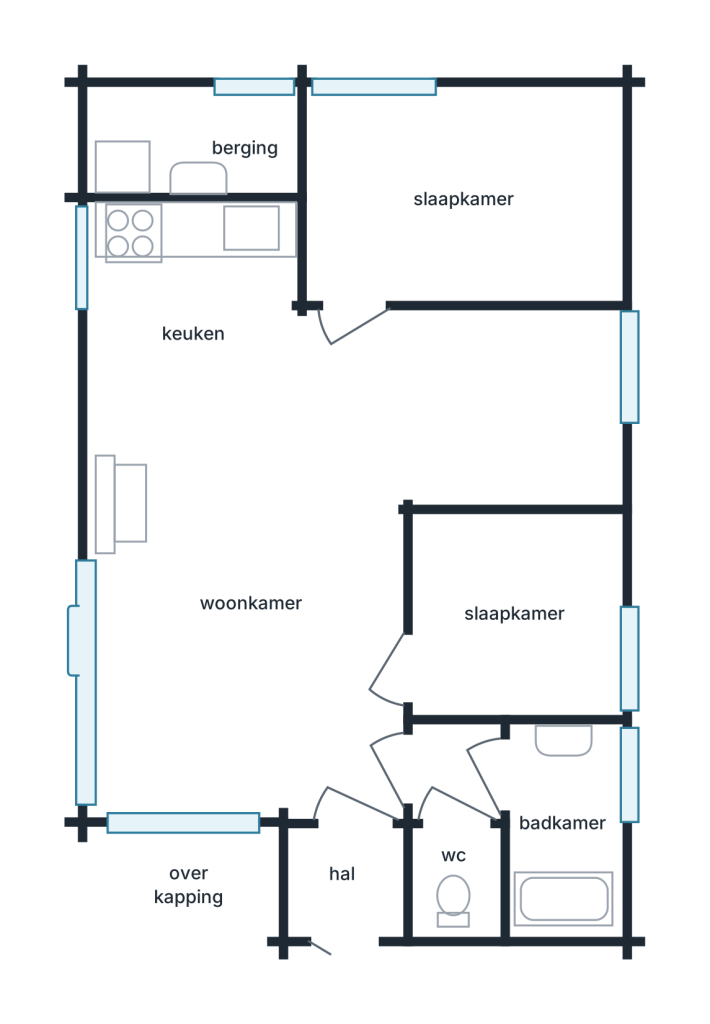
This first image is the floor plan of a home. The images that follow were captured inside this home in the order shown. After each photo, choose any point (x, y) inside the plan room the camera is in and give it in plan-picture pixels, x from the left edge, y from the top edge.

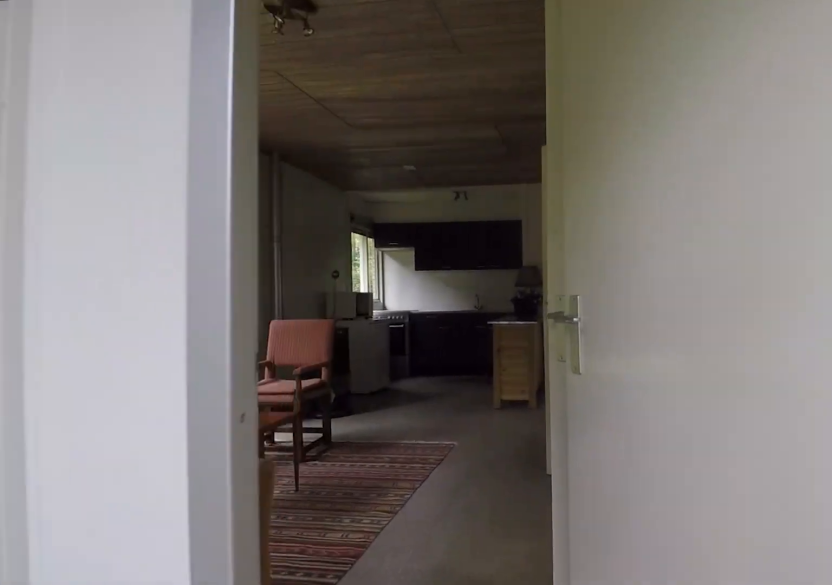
(348, 877)
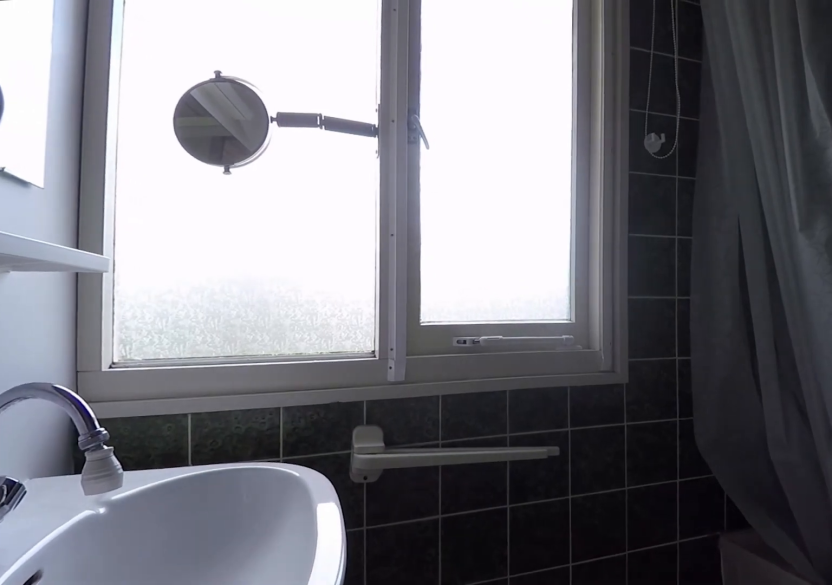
(563, 824)
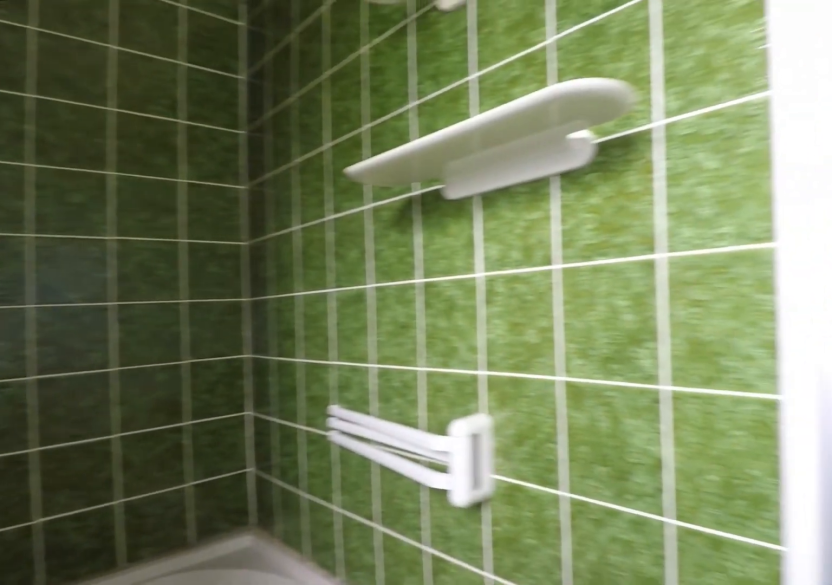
(563, 824)
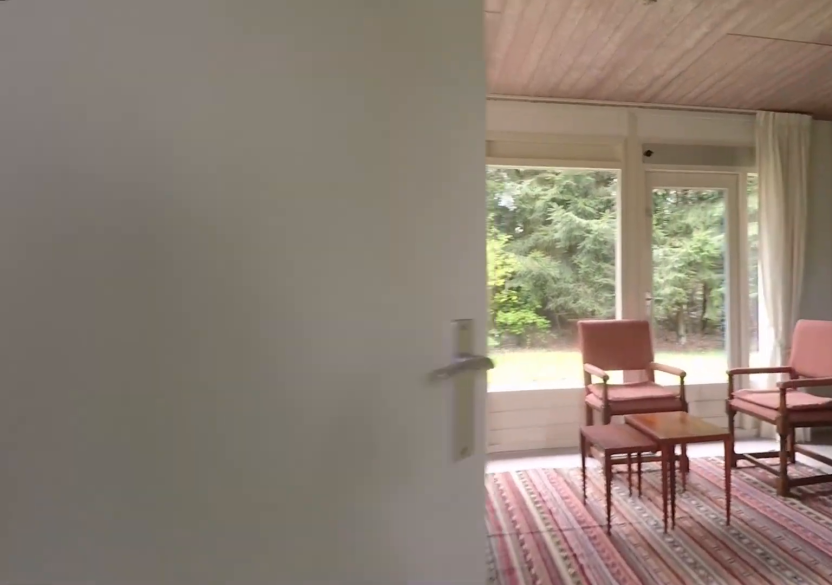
(460, 772)
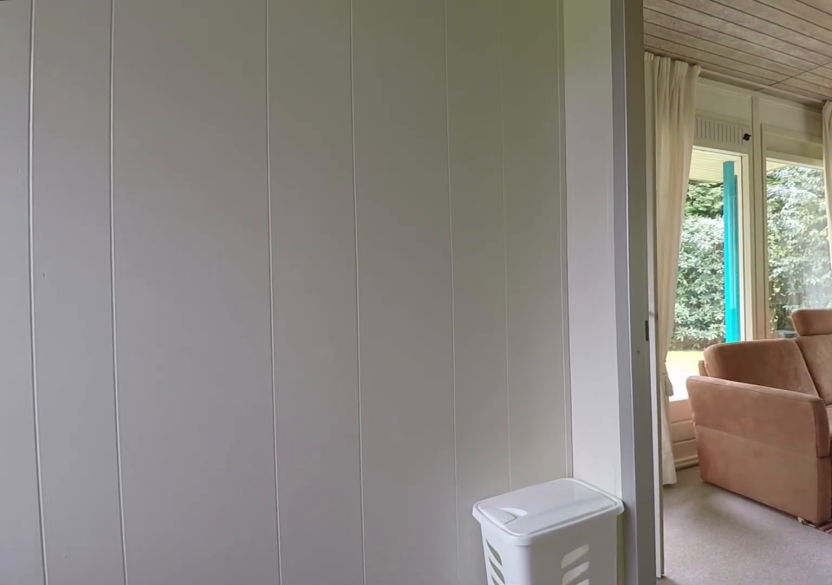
(513, 614)
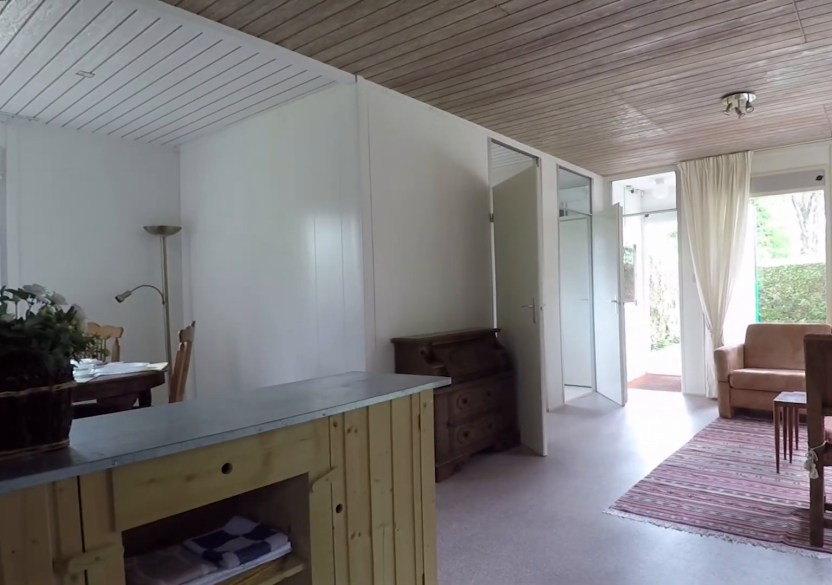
(191, 271)
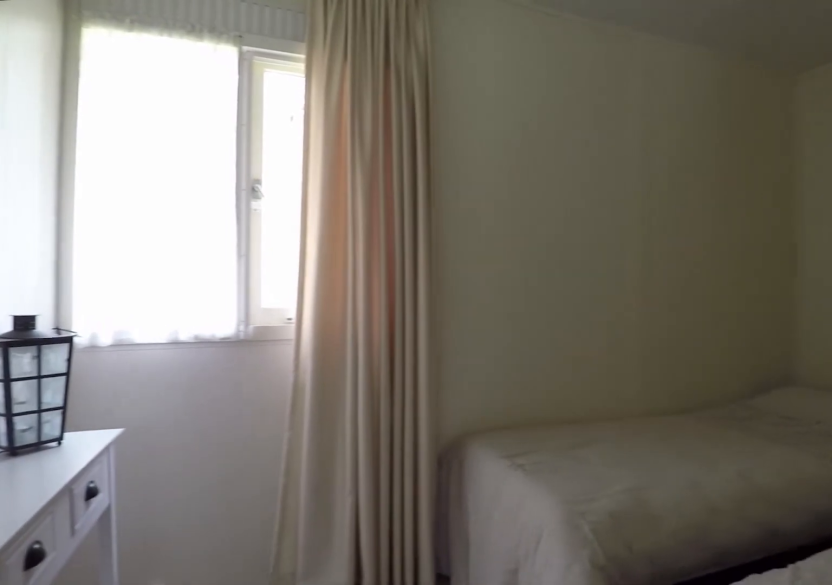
(460, 200)
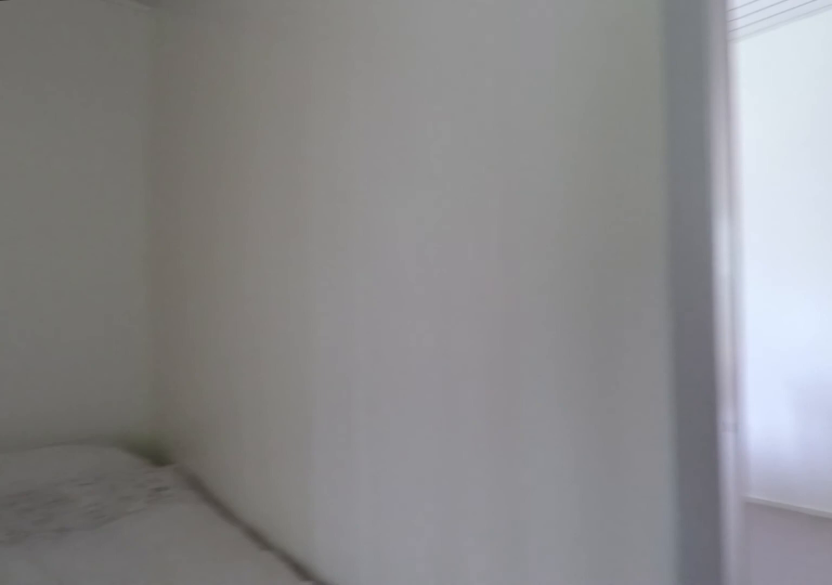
(460, 200)
